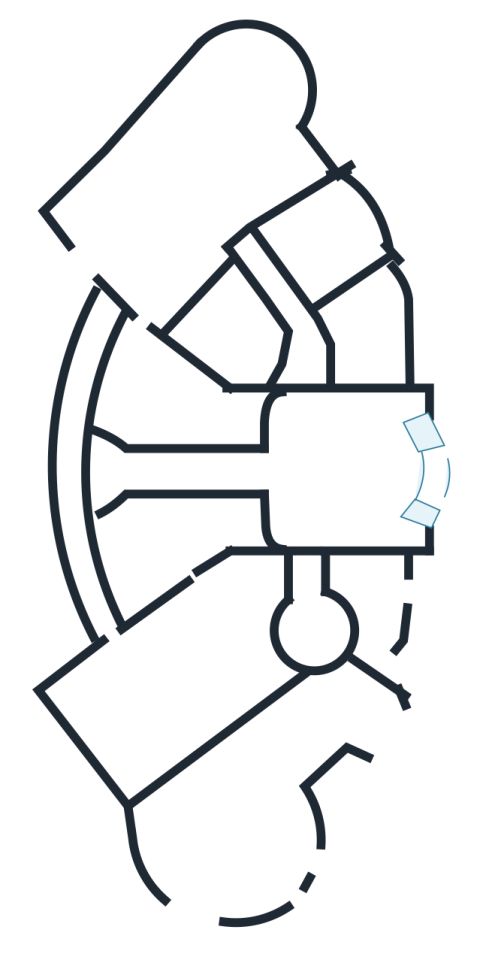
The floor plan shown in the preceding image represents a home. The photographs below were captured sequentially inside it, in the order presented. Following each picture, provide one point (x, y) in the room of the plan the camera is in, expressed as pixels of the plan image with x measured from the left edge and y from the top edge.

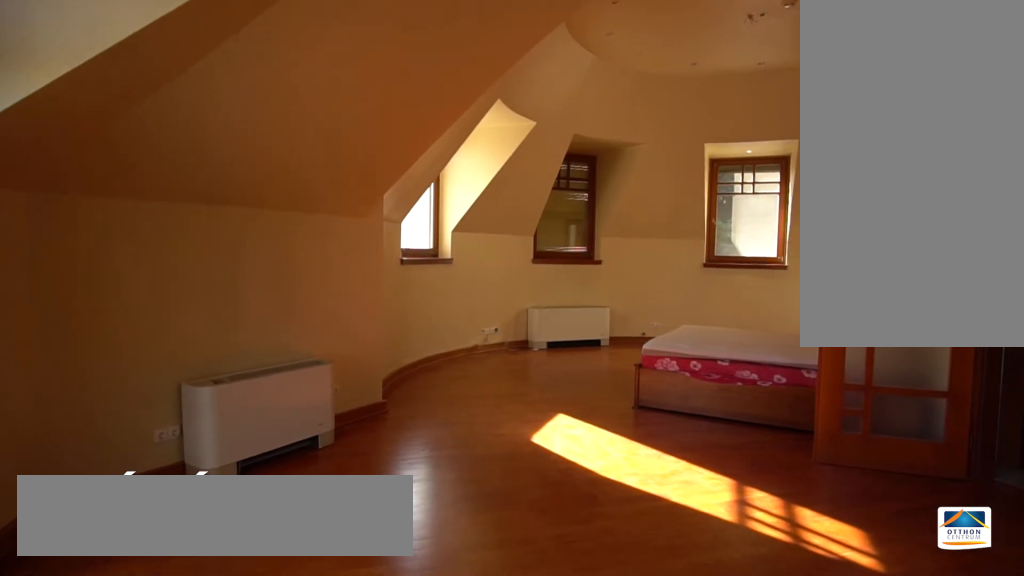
(244, 99)
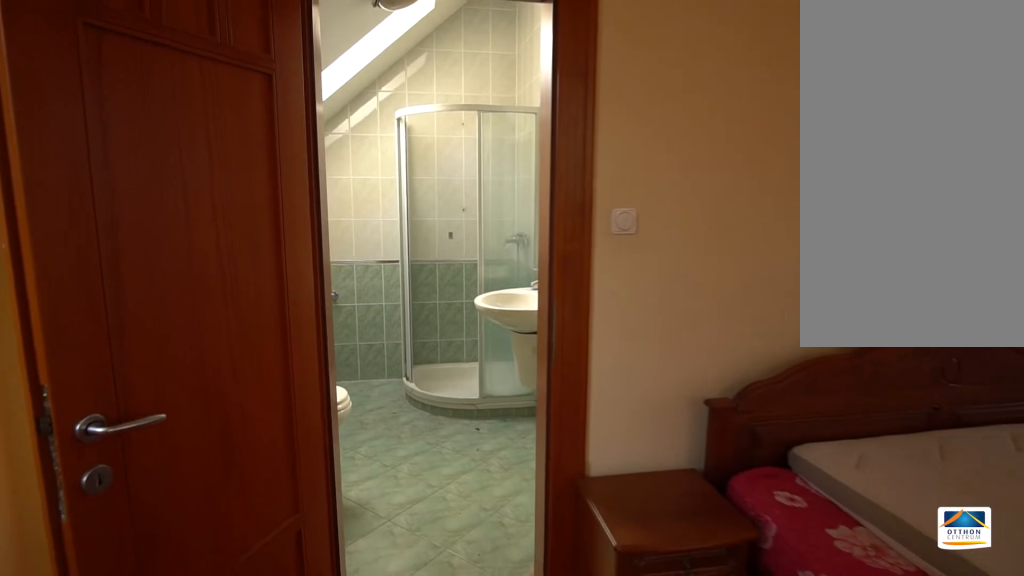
(244, 99)
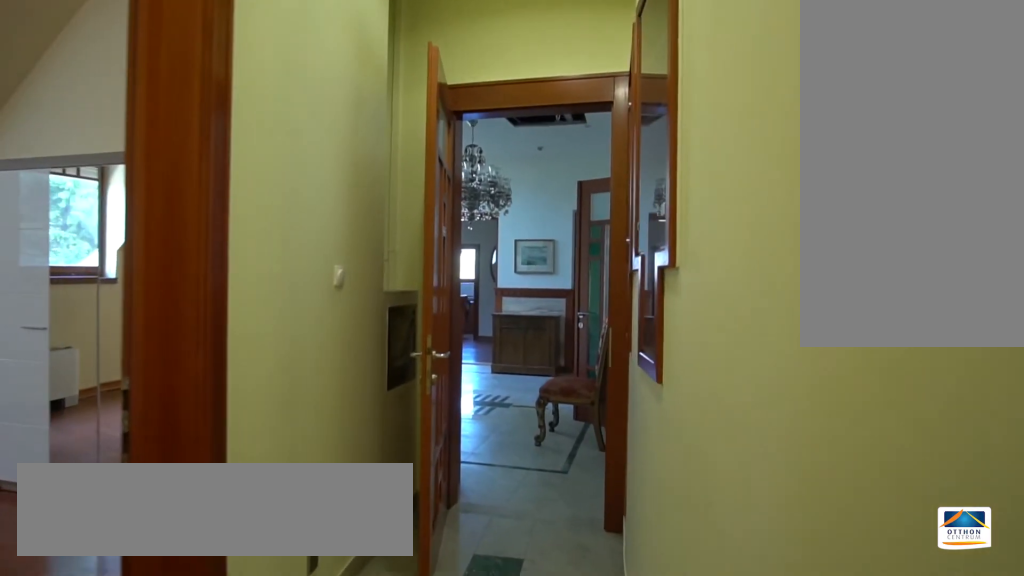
(305, 360)
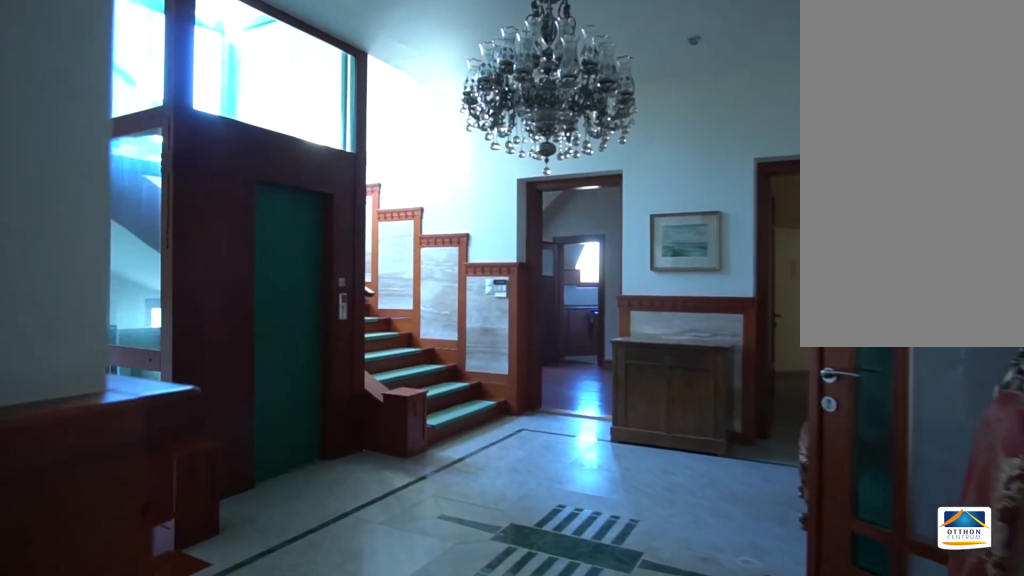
(305, 360)
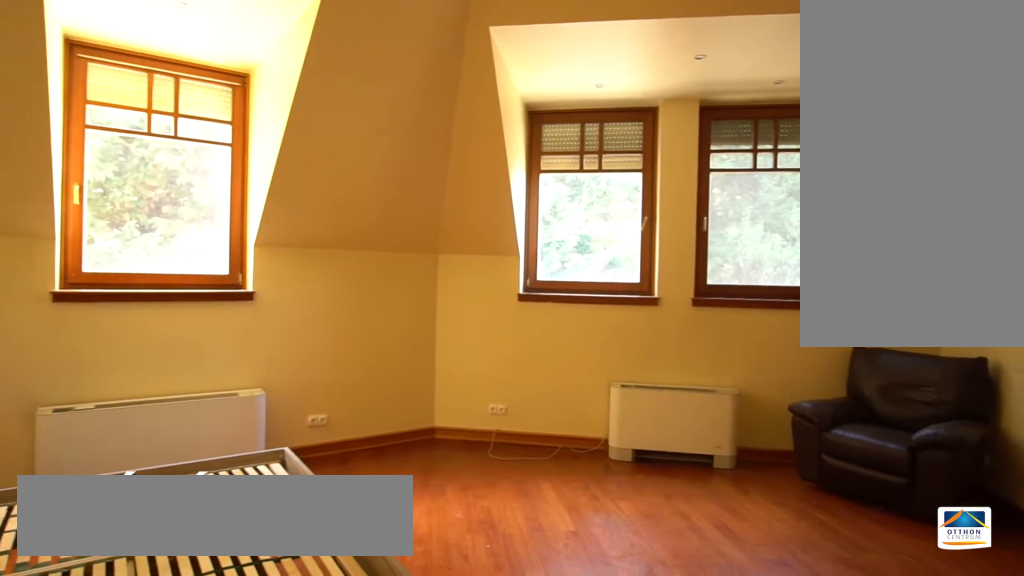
(324, 234)
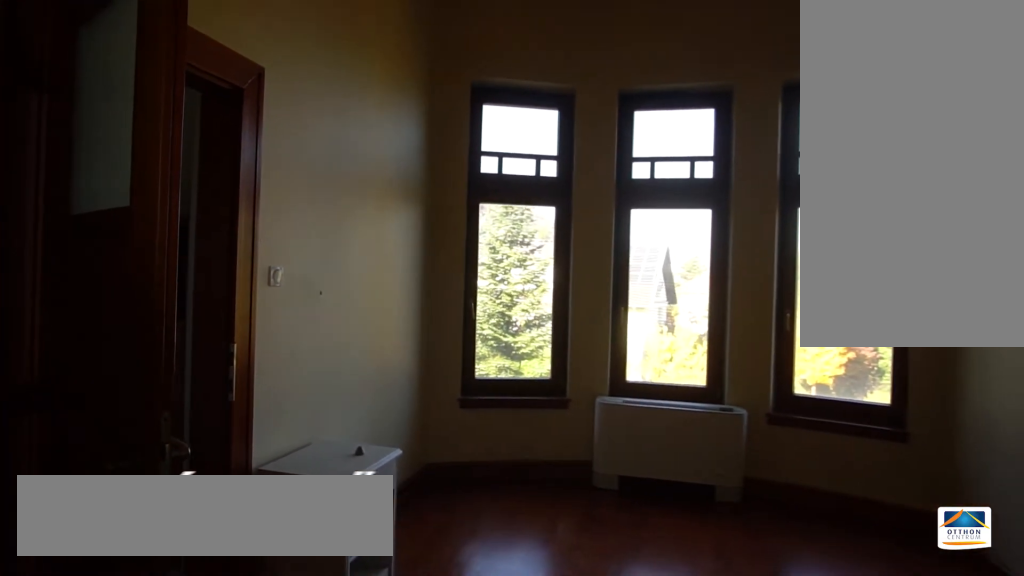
(376, 643)
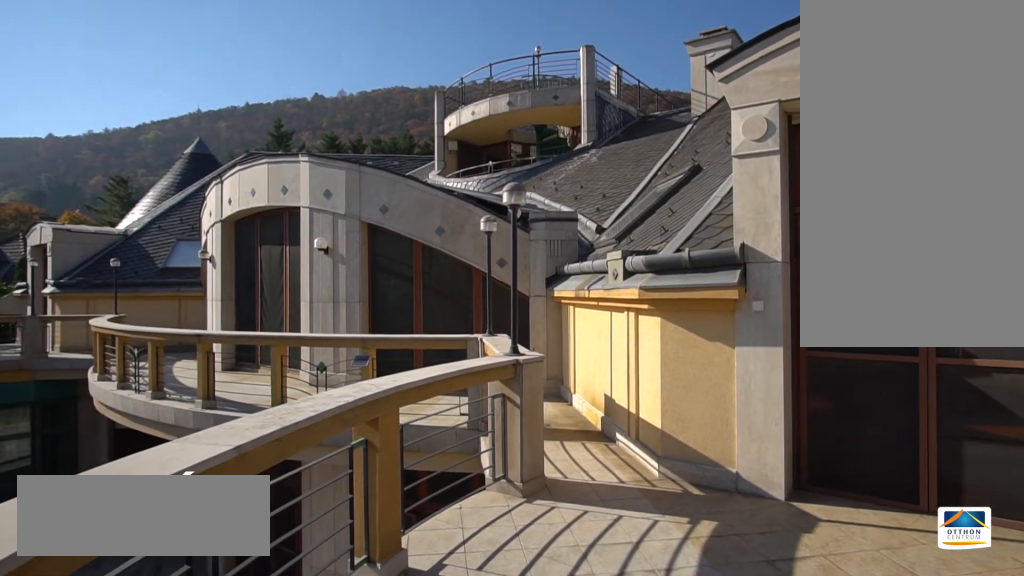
(184, 878)
